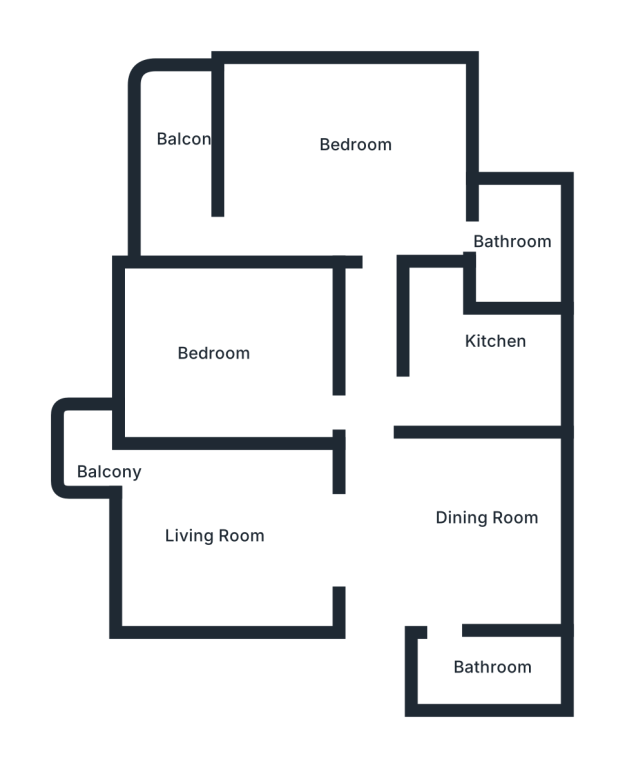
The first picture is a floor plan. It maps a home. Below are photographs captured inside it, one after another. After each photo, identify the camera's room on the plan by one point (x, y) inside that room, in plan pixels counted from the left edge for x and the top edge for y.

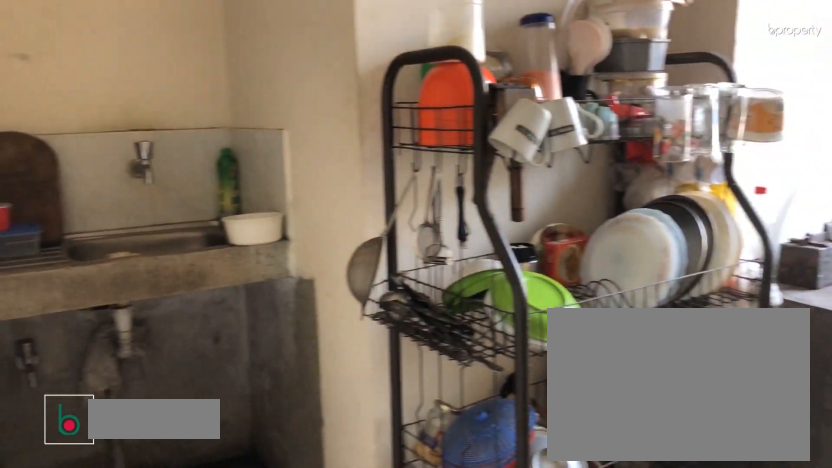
(466, 378)
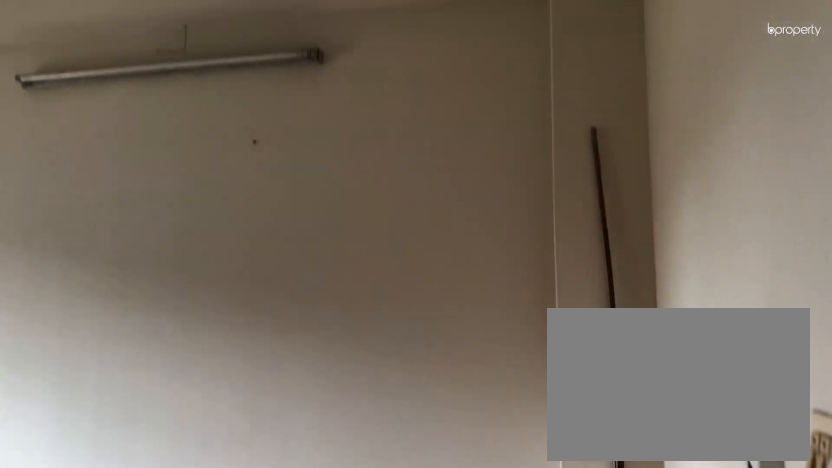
(224, 358)
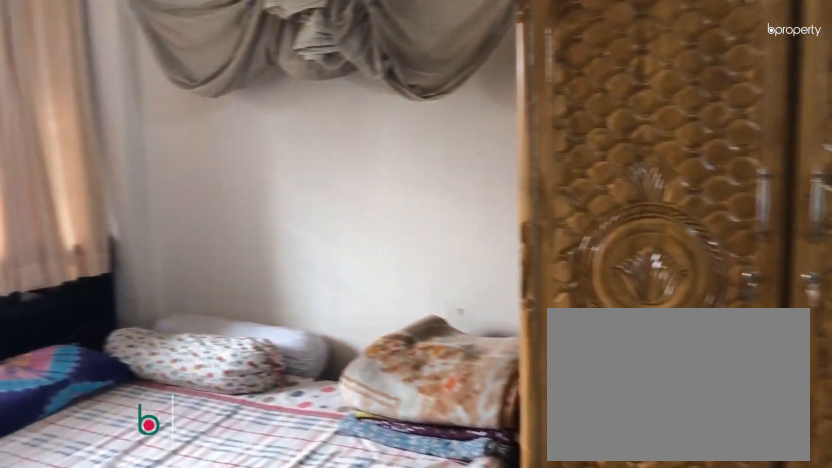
(338, 147)
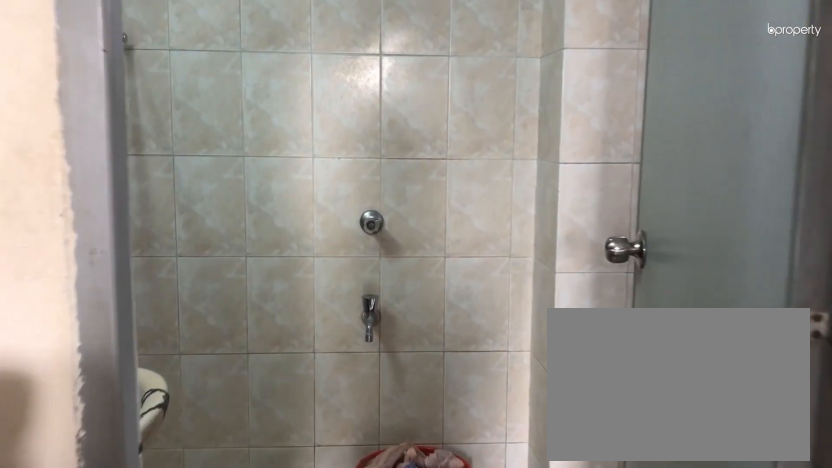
(518, 245)
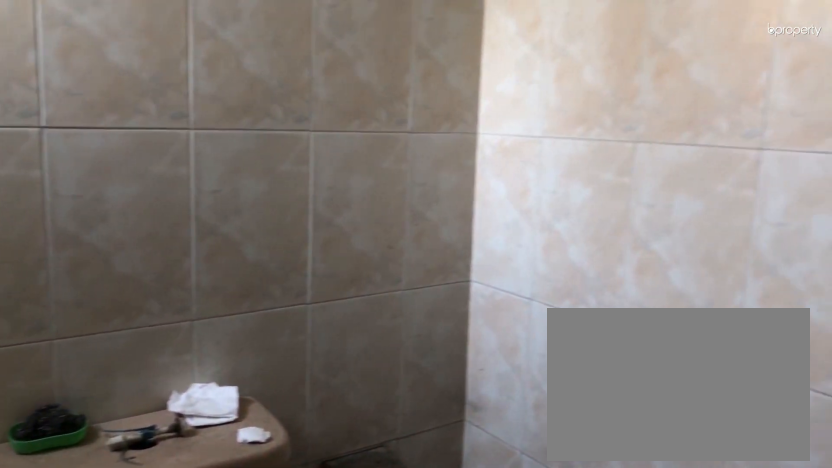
(518, 245)
